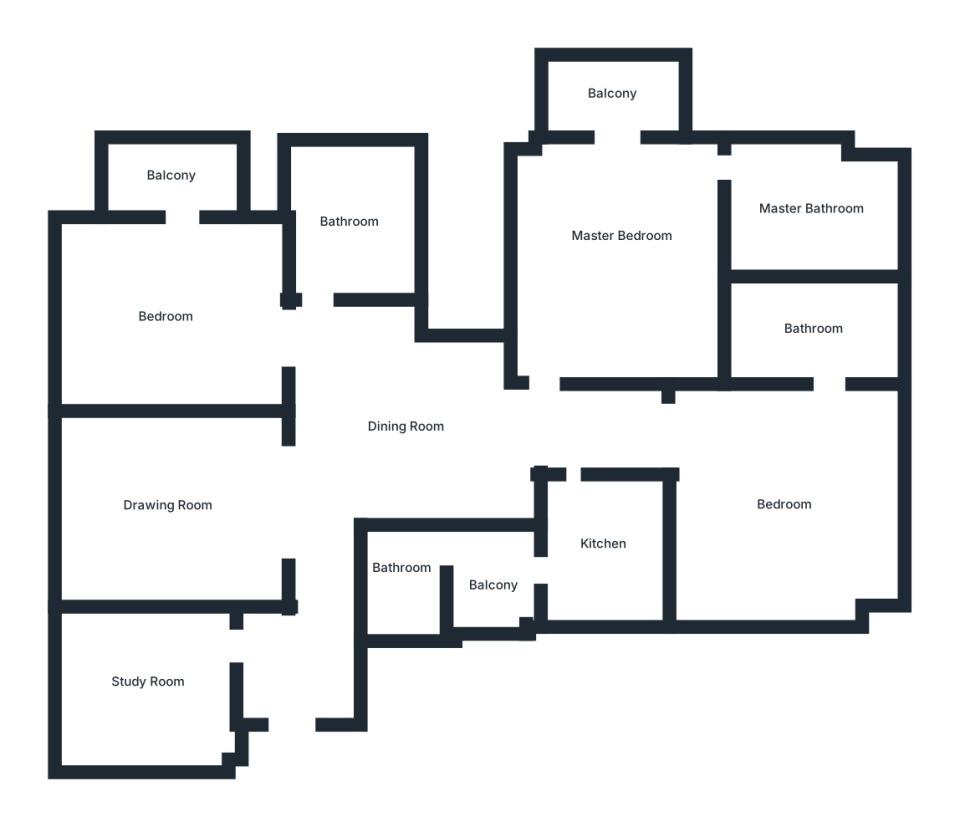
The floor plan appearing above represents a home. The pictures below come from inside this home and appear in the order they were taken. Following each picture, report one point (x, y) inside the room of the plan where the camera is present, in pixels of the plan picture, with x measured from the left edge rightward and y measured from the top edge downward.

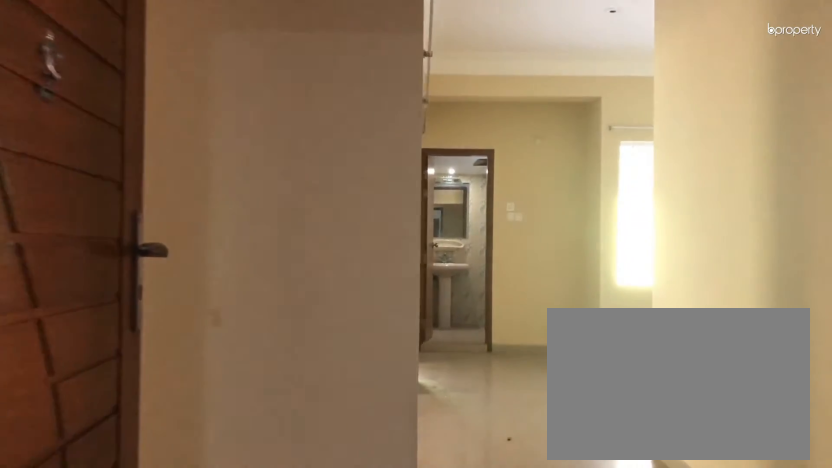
(309, 656)
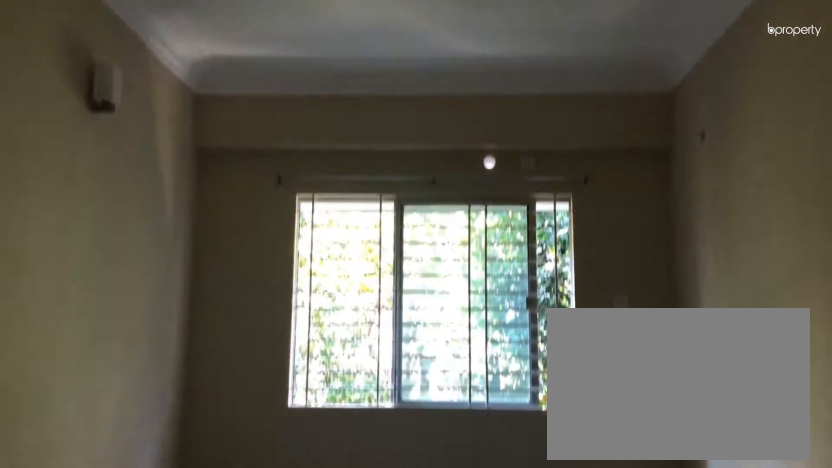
(170, 506)
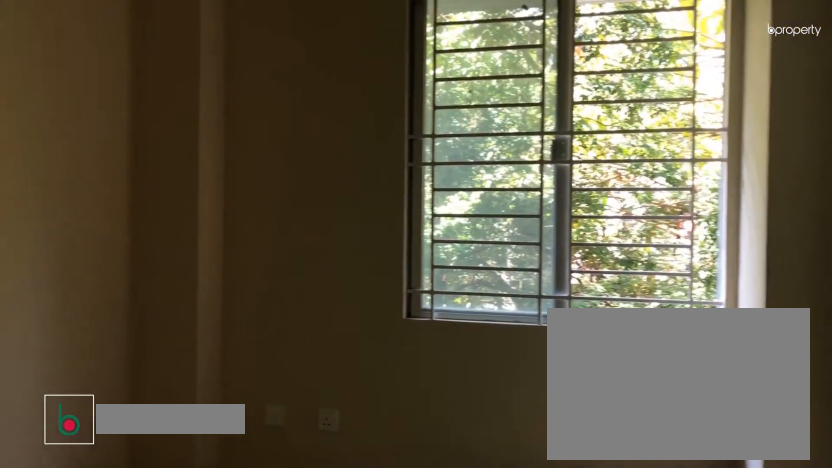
(148, 680)
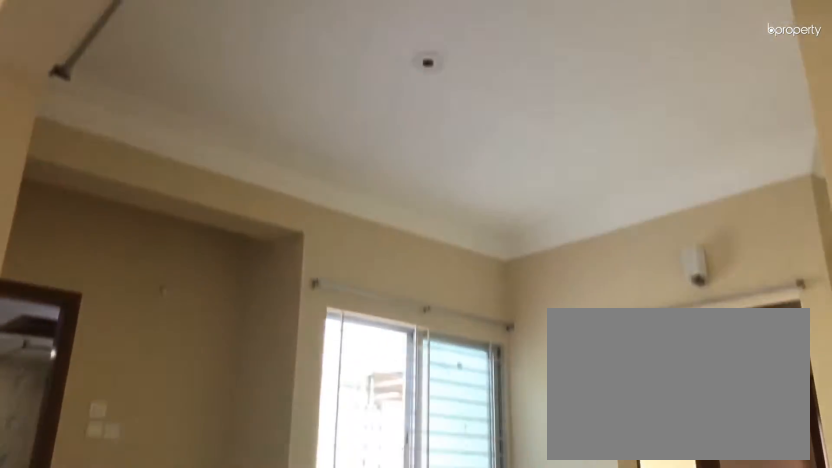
(405, 426)
